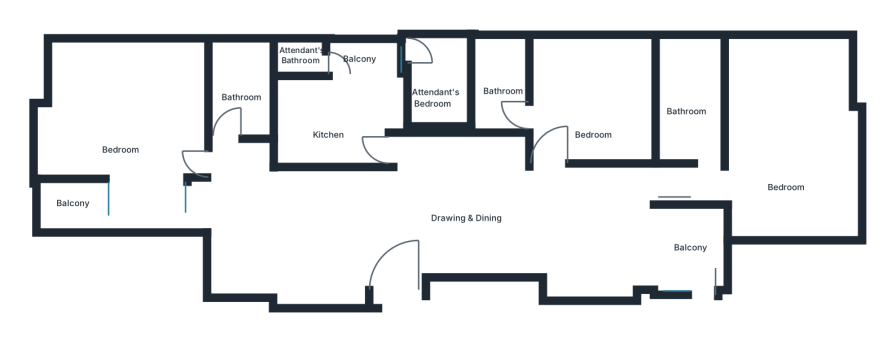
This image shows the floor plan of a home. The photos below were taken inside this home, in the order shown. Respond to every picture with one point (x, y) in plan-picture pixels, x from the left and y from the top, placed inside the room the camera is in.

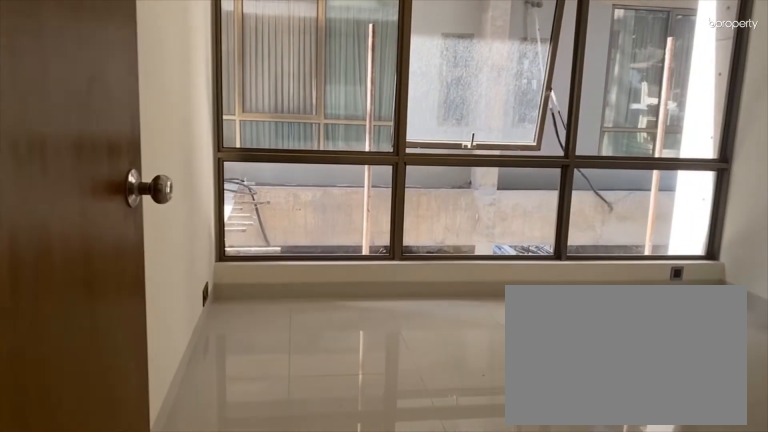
(545, 167)
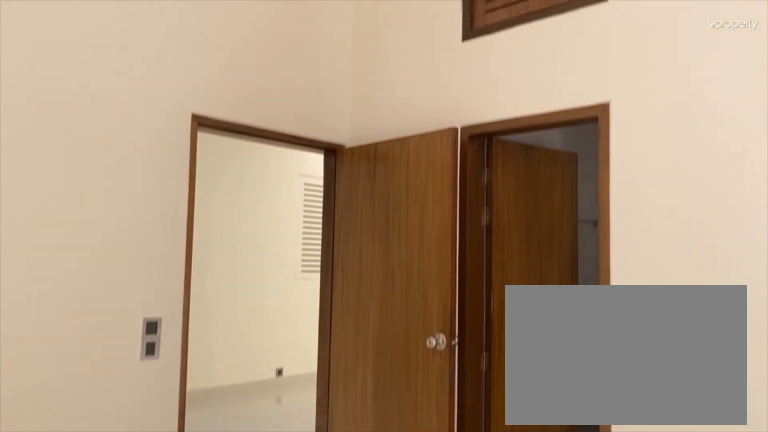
(588, 86)
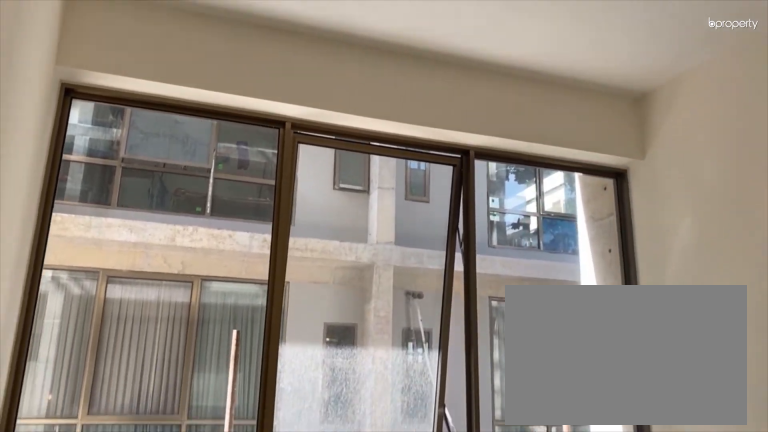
(588, 86)
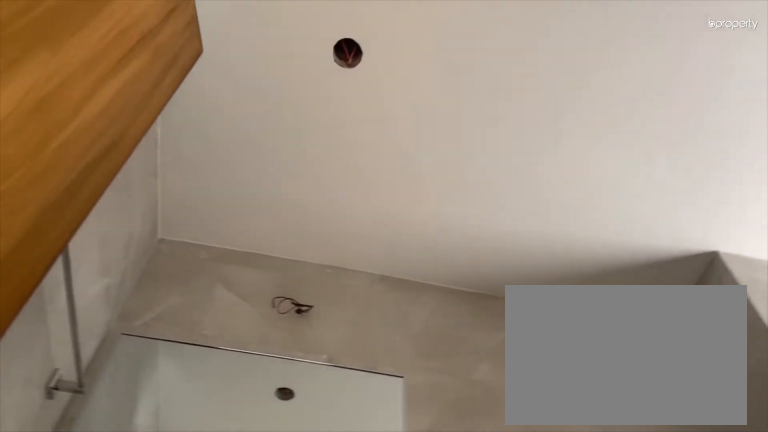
(503, 82)
